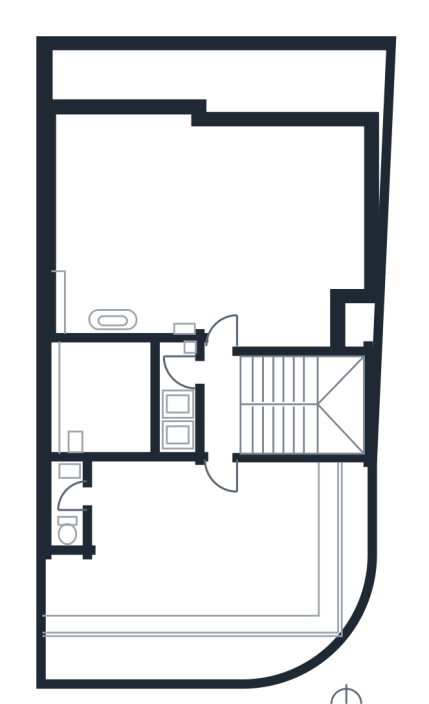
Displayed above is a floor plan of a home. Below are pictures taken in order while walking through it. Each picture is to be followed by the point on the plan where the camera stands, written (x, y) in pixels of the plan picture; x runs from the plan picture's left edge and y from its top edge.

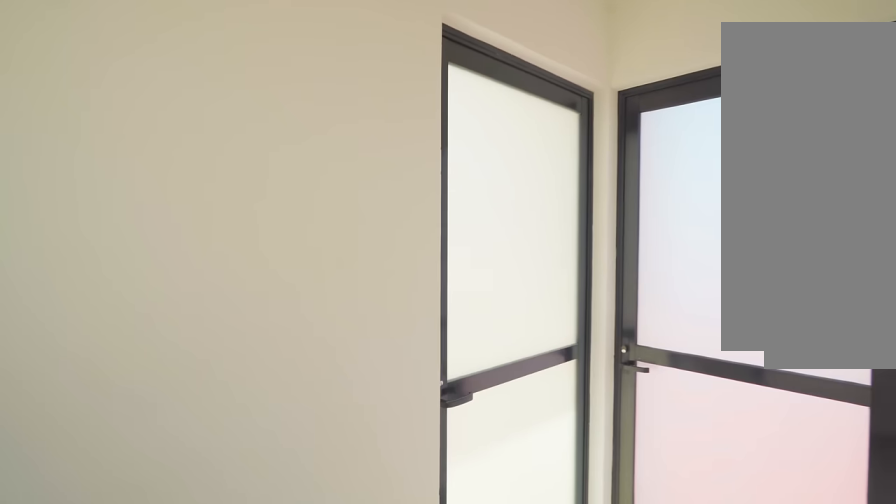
(252, 428)
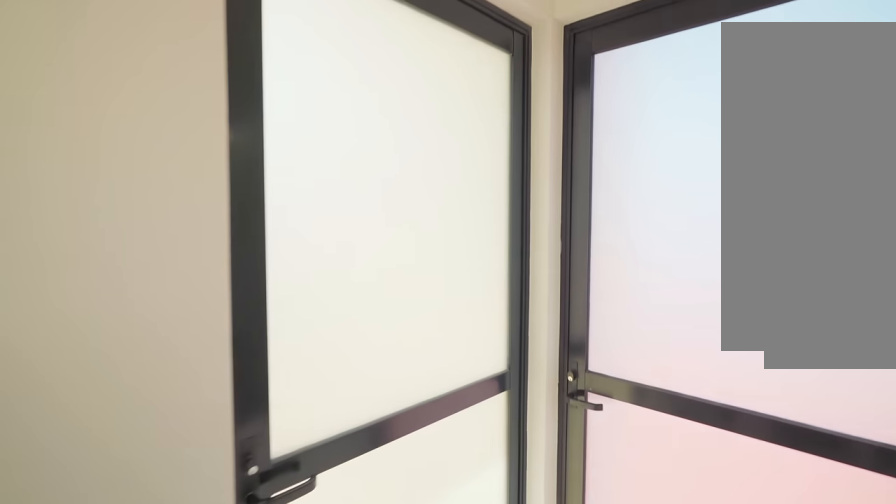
(236, 419)
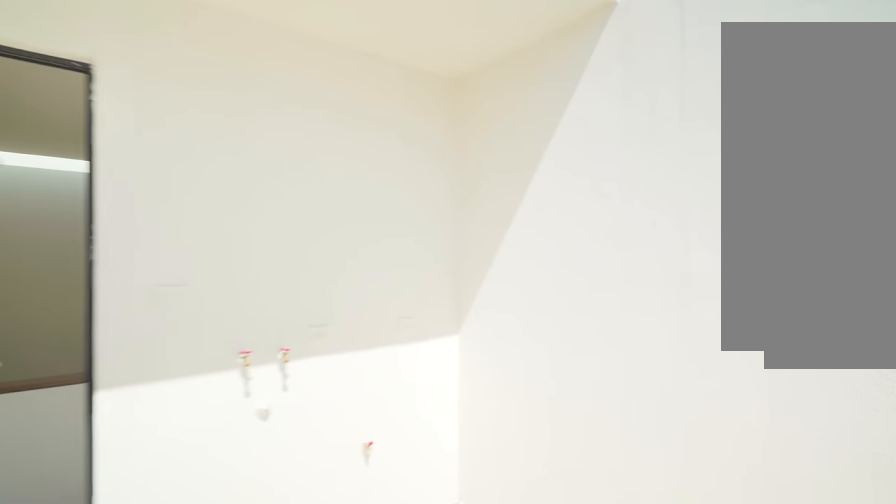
(162, 369)
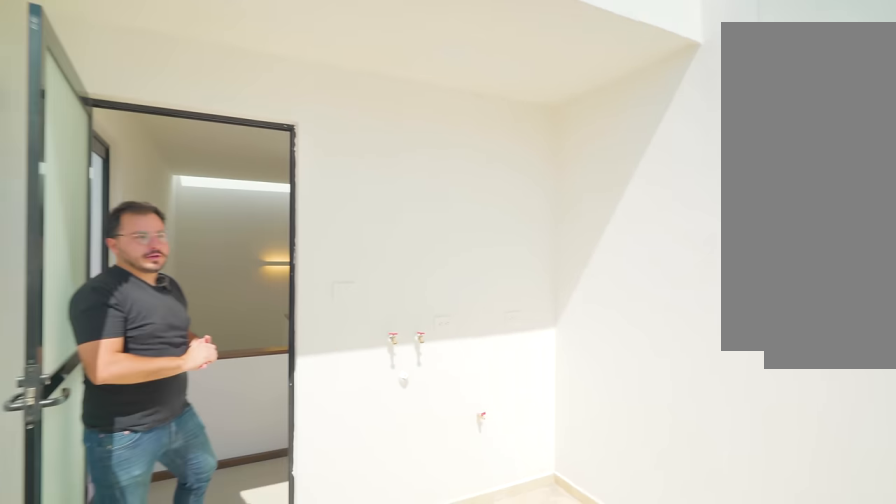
(155, 368)
